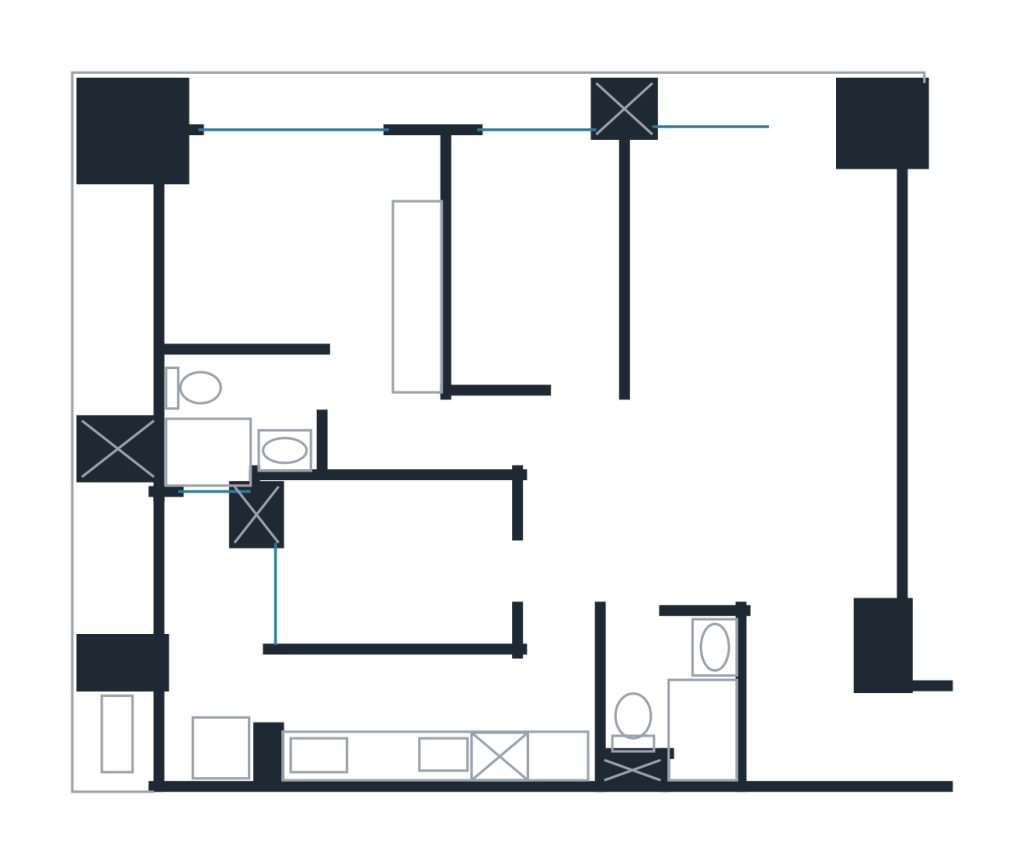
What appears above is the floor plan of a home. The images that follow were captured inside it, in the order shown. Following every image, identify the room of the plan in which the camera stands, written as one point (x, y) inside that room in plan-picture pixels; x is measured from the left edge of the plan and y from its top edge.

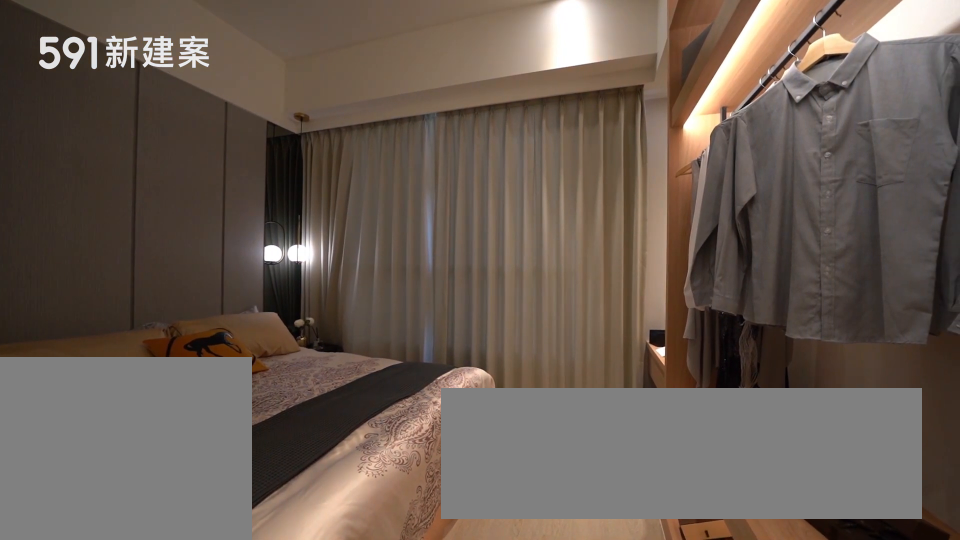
(317, 270)
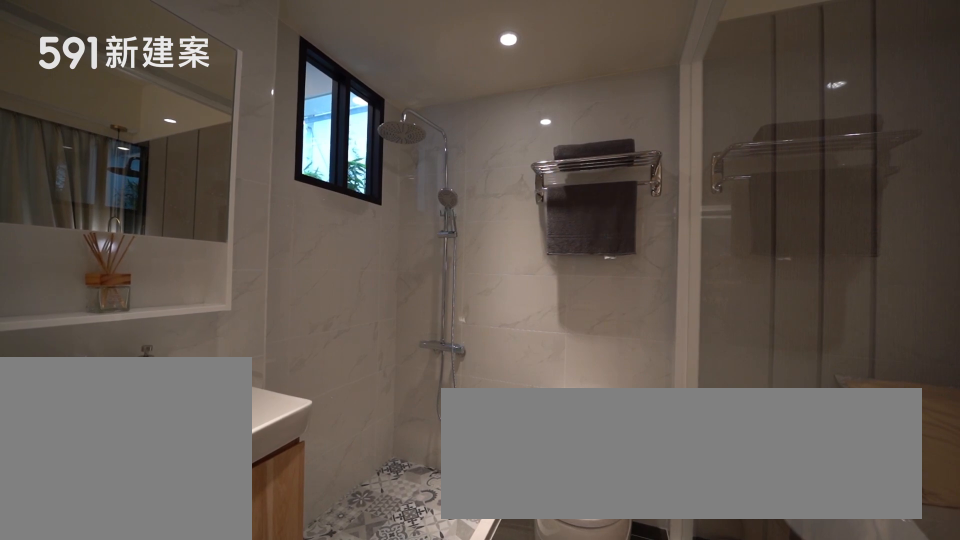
(232, 422)
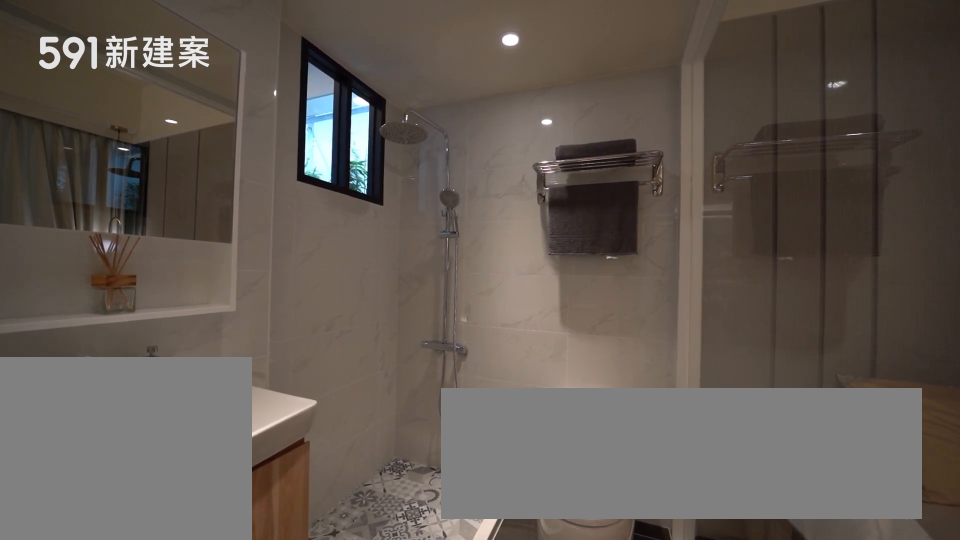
(232, 422)
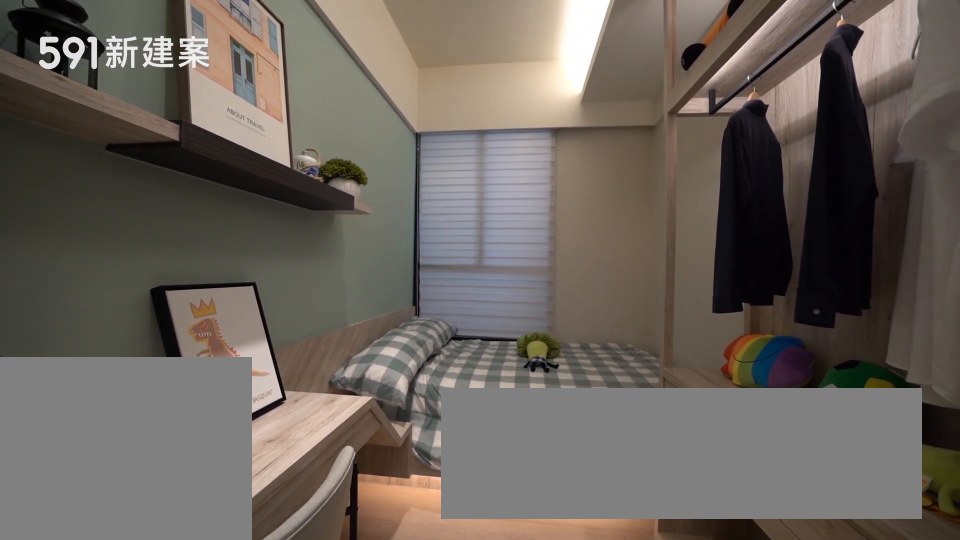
(389, 561)
